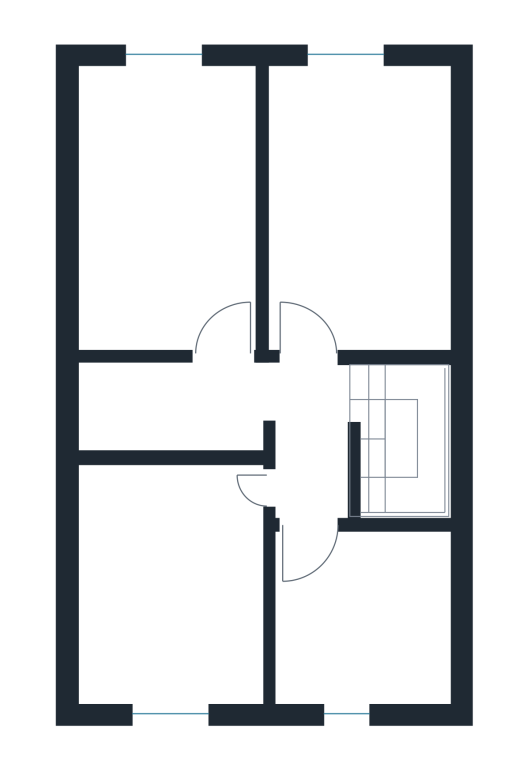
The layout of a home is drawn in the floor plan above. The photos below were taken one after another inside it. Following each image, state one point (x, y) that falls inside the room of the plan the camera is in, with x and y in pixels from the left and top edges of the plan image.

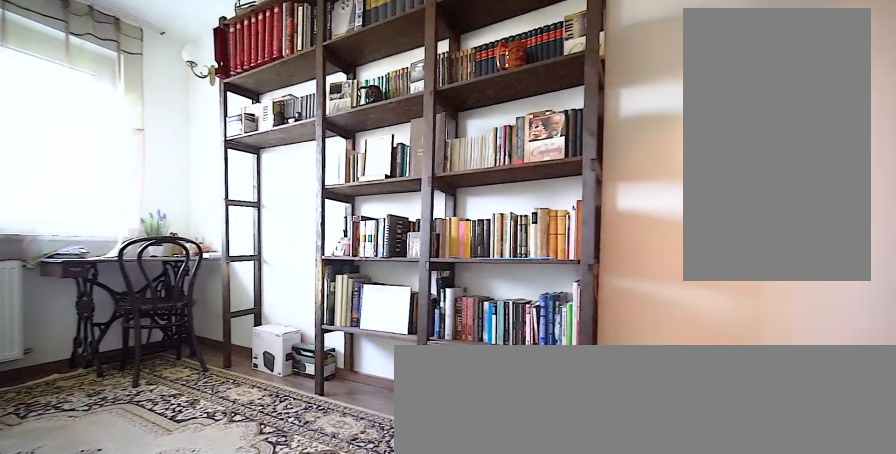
(164, 203)
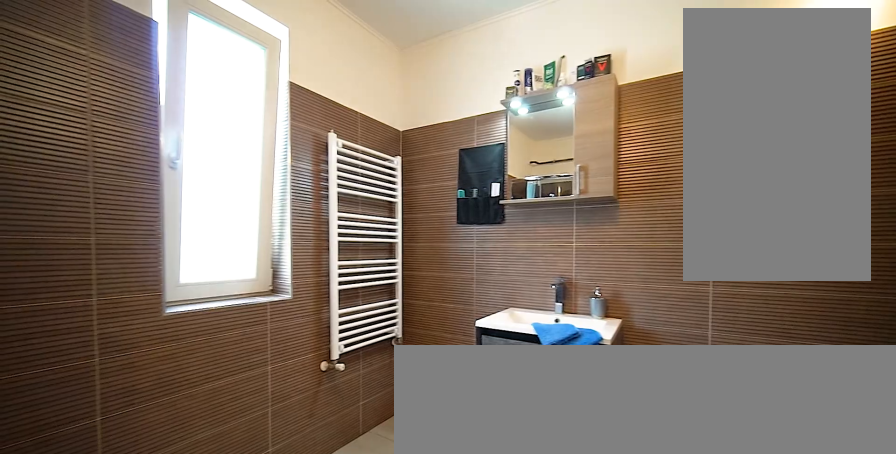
(363, 608)
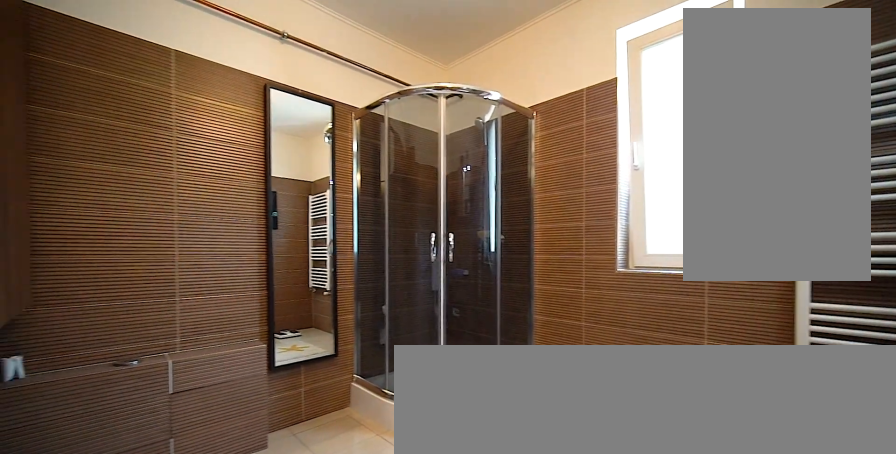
(363, 607)
